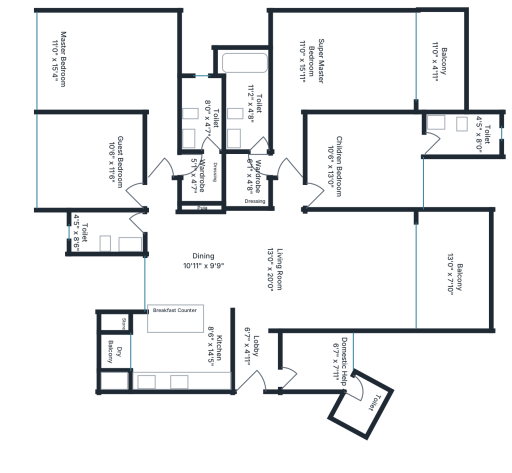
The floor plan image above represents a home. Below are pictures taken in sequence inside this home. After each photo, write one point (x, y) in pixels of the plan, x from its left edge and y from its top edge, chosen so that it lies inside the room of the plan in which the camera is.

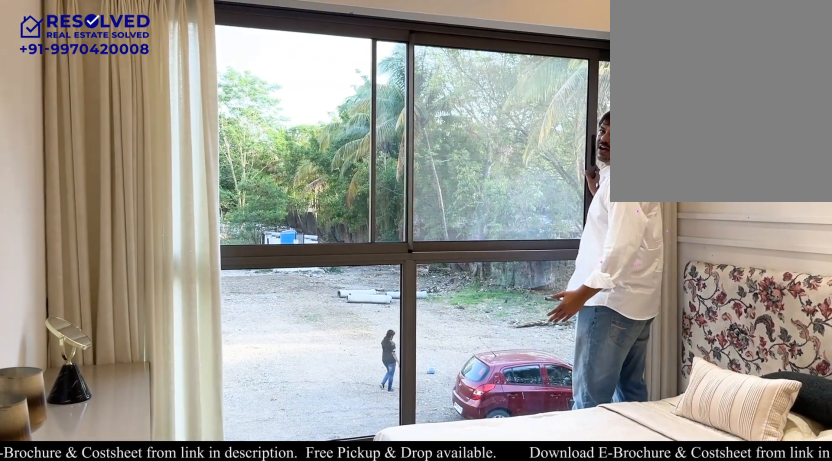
(93, 160)
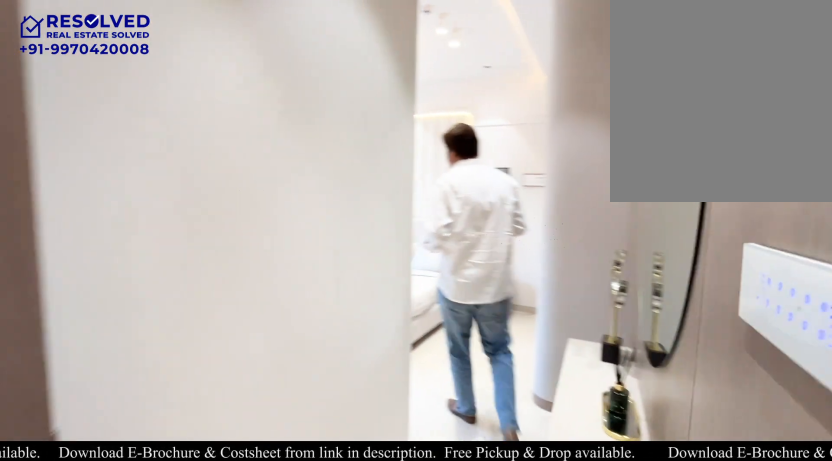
(116, 71)
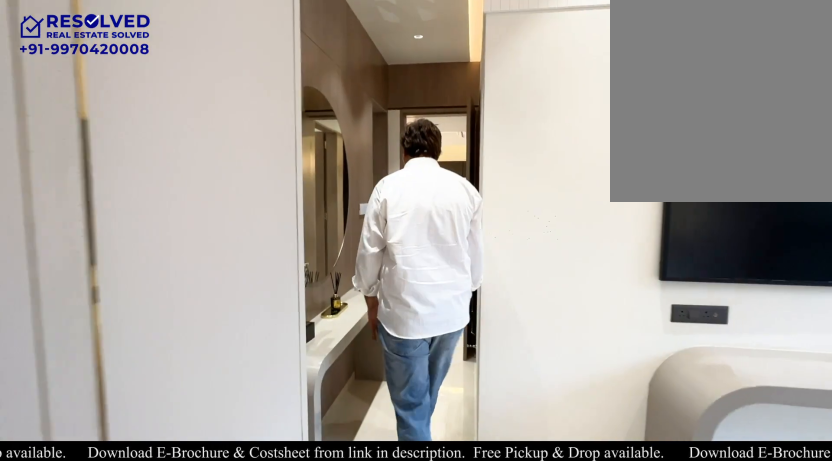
(116, 71)
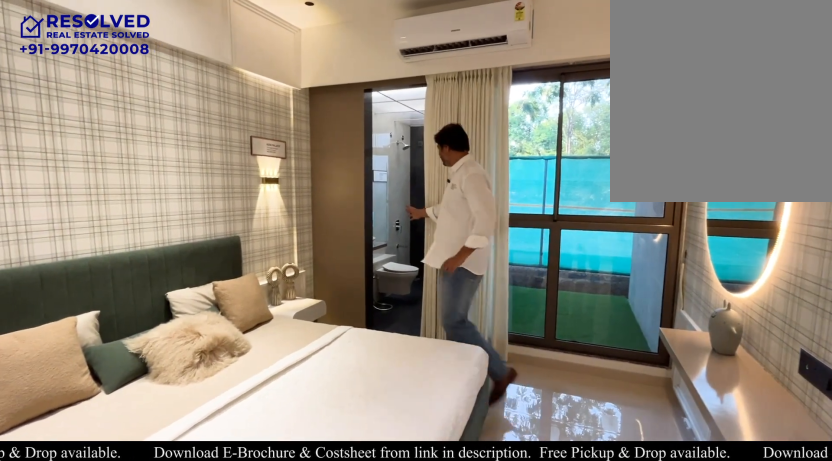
(365, 160)
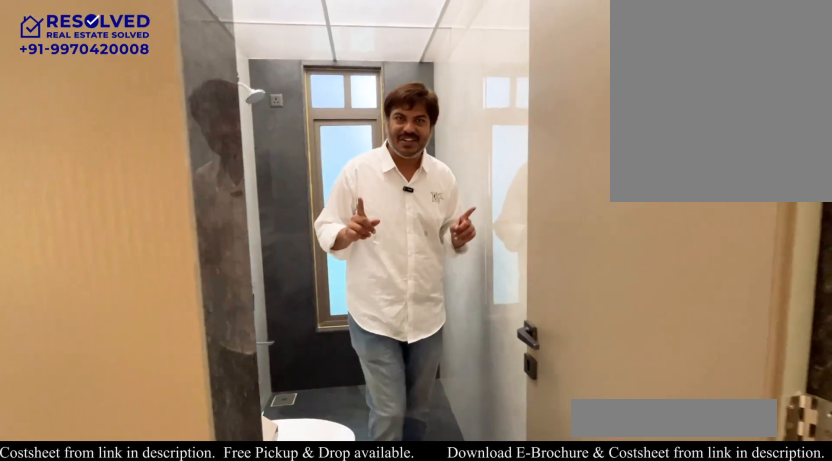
(460, 133)
